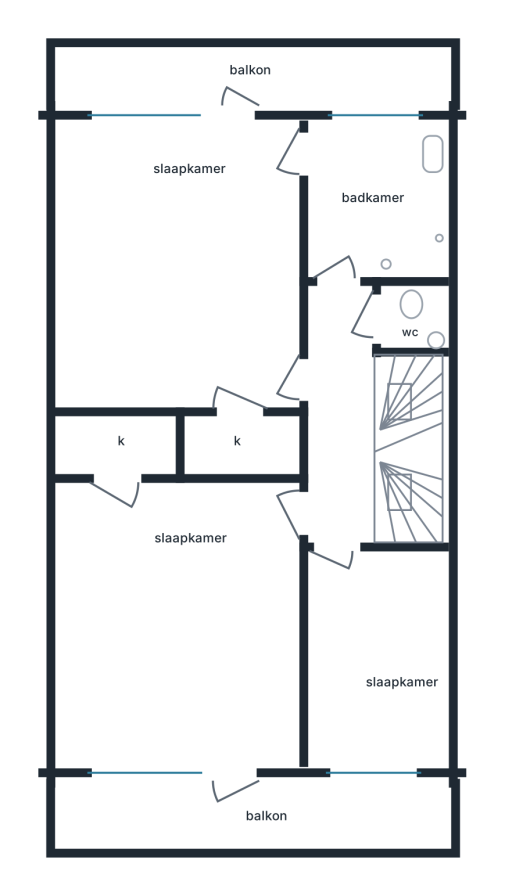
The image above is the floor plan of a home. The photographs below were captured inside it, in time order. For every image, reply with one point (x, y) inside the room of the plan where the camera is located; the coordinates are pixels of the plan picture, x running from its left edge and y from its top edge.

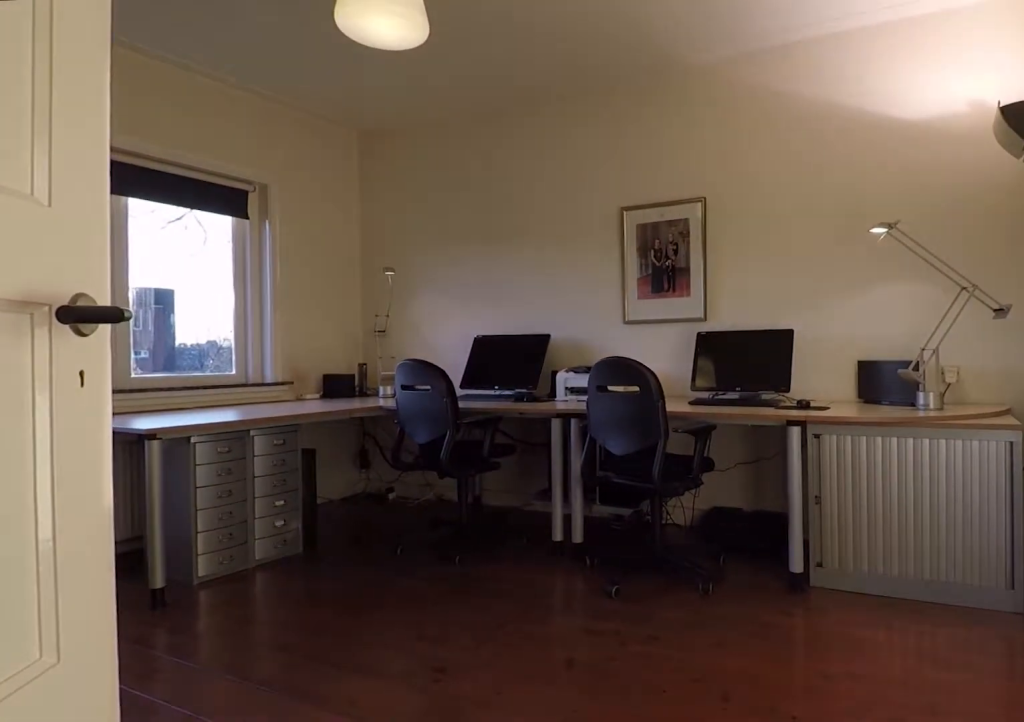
(177, 619)
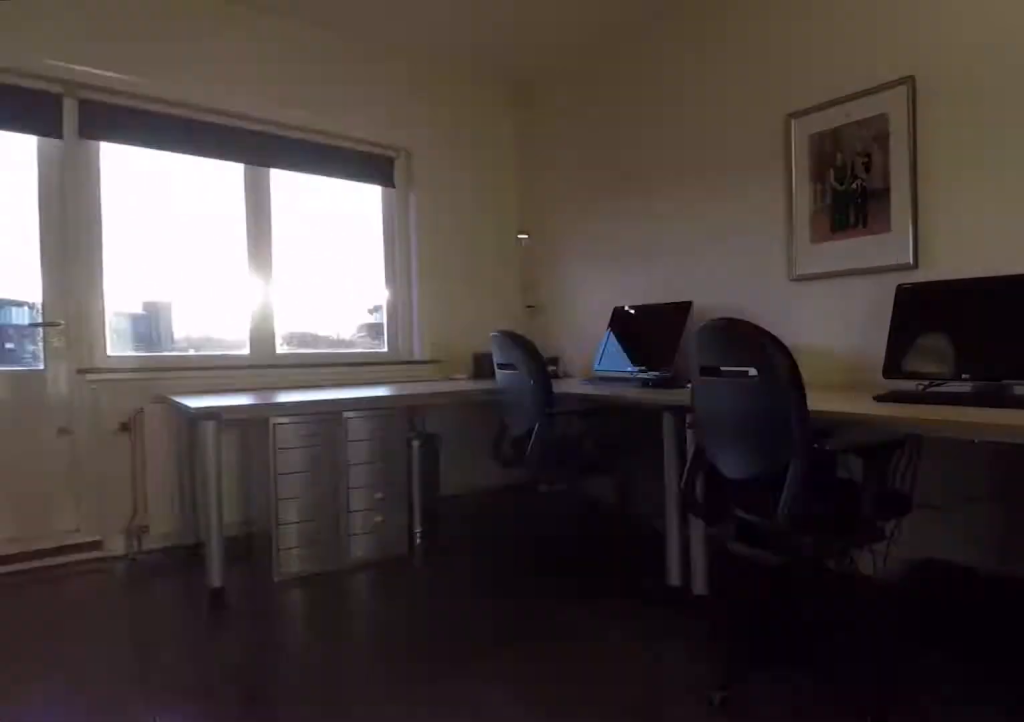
(177, 619)
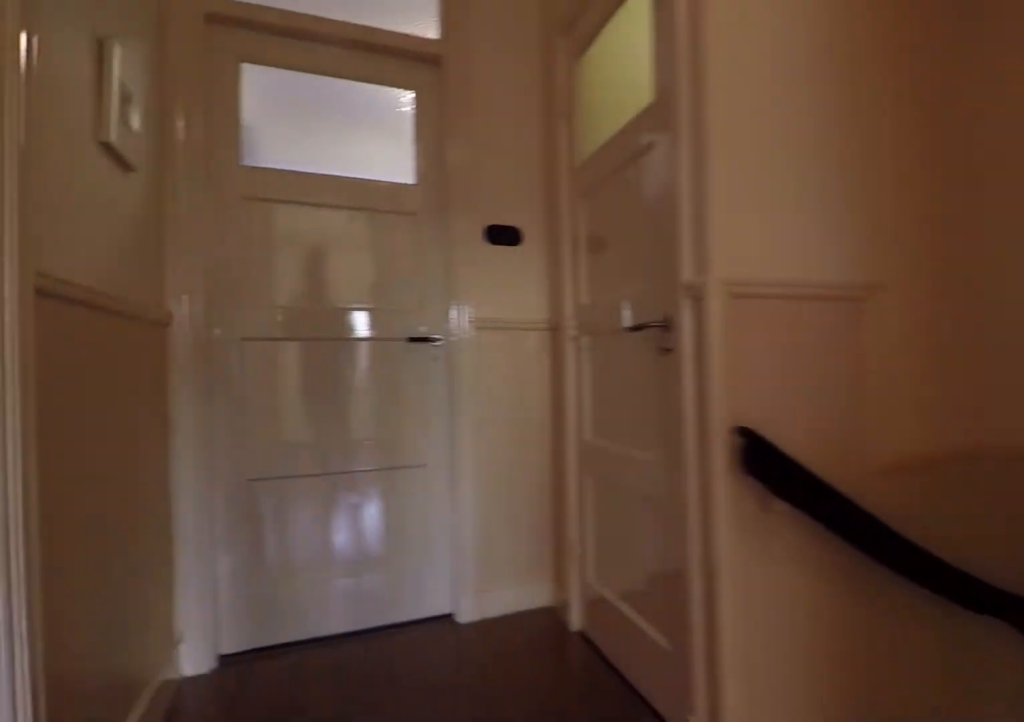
(341, 415)
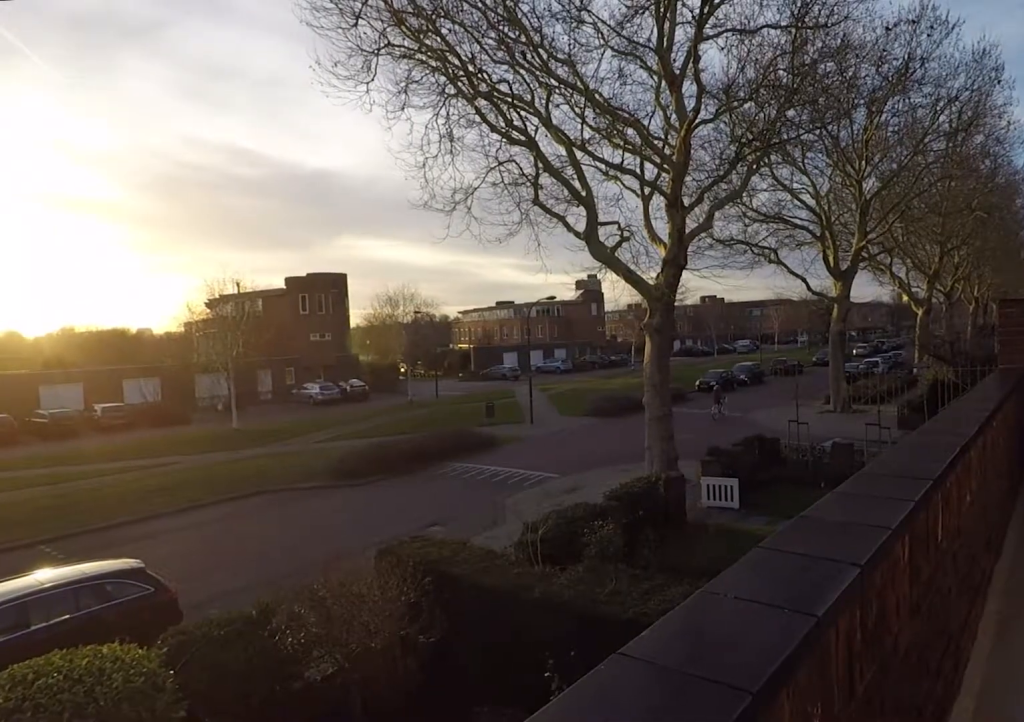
(248, 816)
